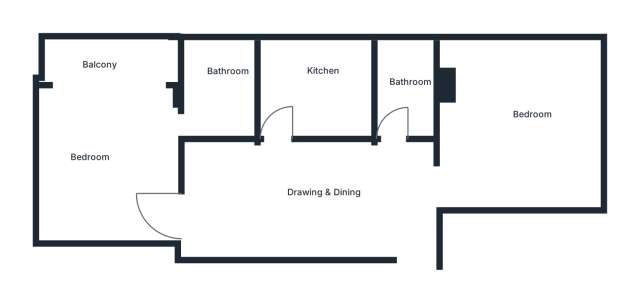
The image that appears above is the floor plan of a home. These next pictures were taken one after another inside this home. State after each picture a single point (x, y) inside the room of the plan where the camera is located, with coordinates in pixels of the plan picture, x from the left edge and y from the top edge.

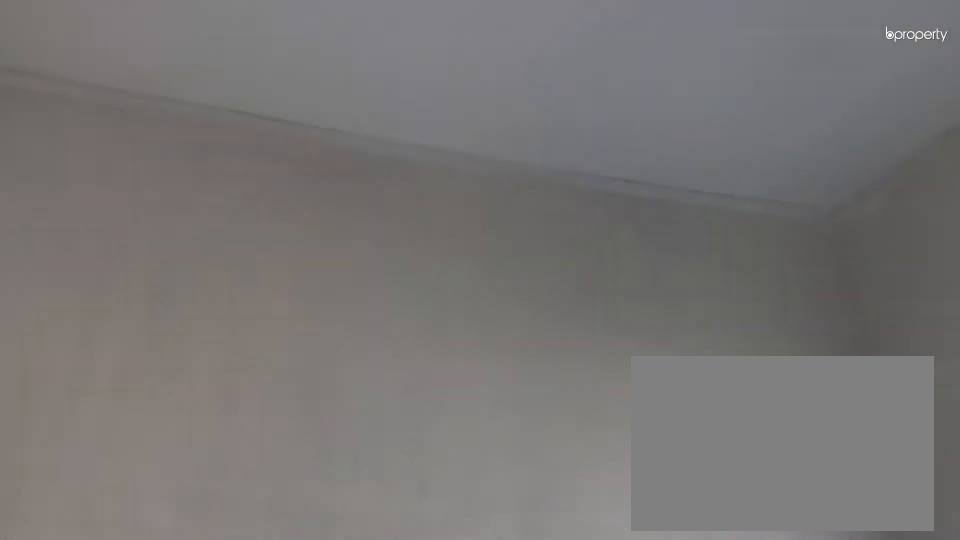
(113, 132)
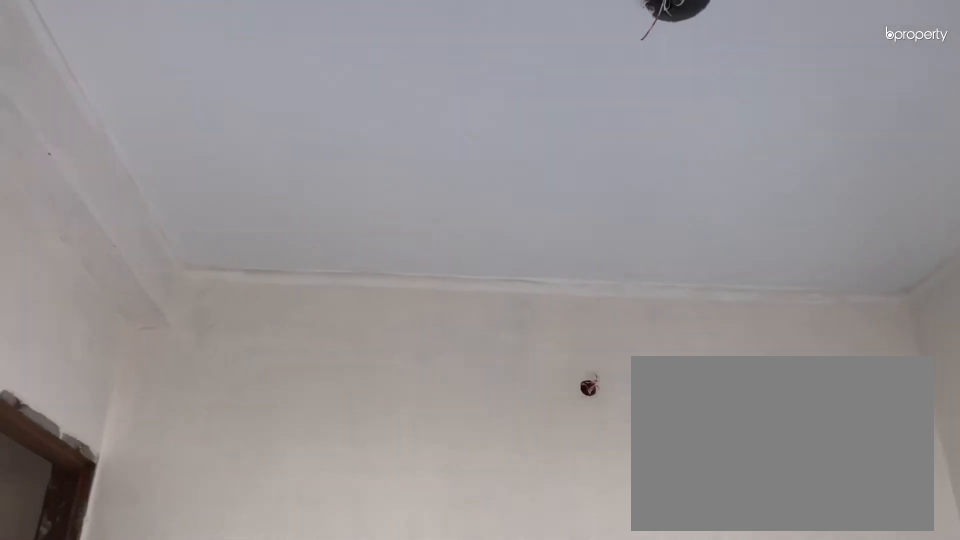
(113, 132)
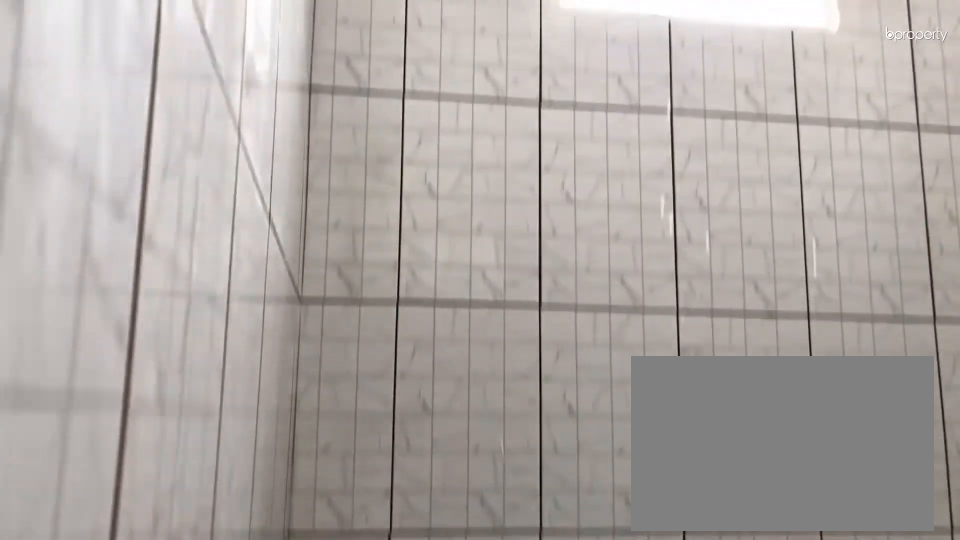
(226, 92)
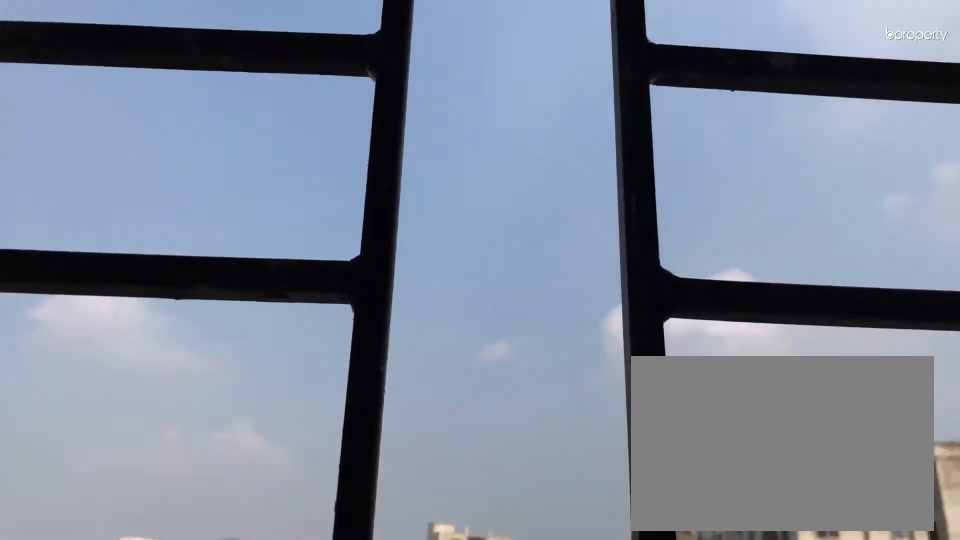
(111, 63)
